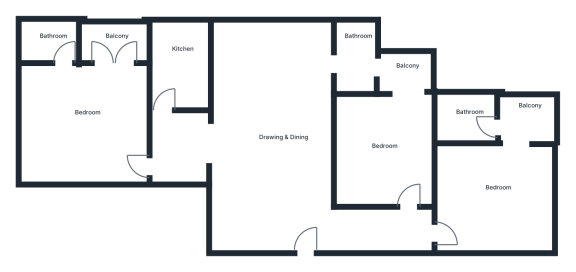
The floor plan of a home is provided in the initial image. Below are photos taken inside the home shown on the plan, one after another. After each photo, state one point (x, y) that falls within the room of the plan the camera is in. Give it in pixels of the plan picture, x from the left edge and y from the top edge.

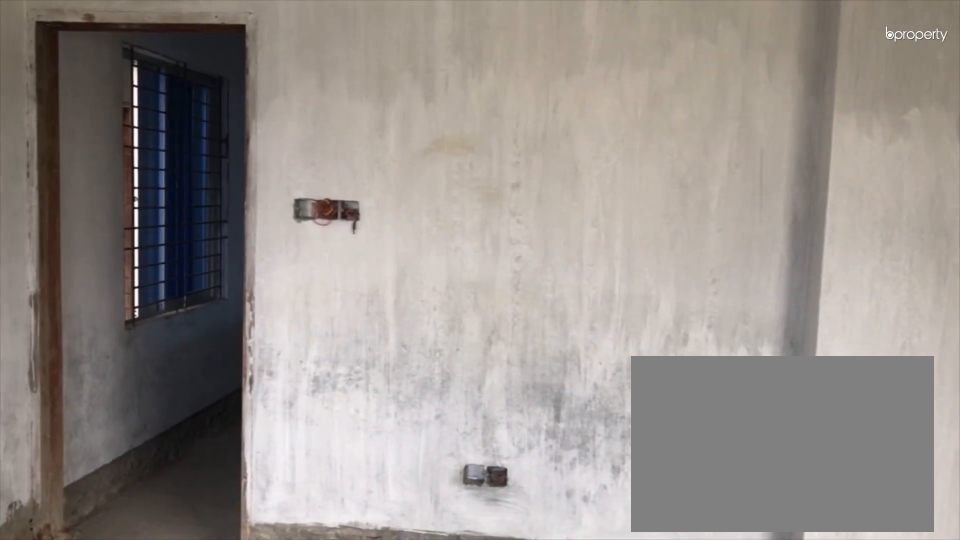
(503, 188)
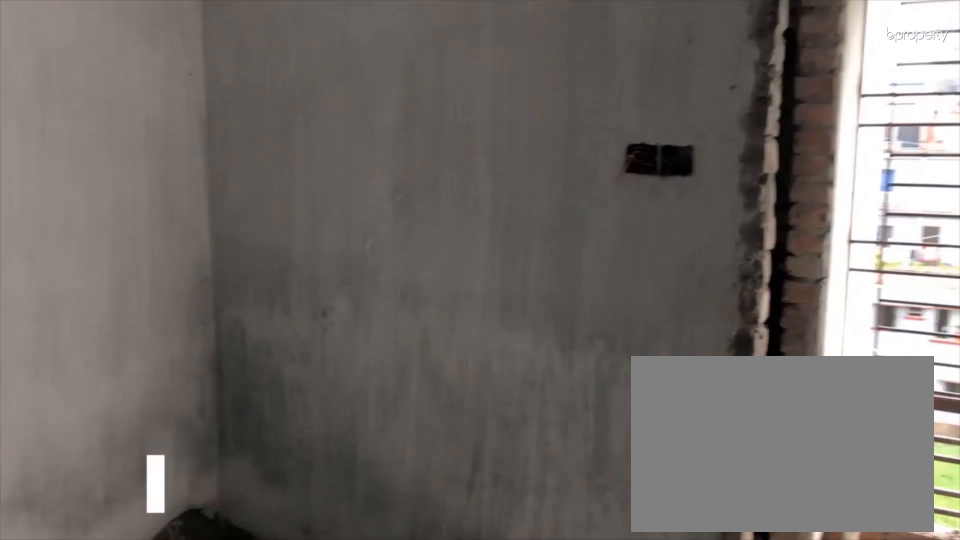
(374, 148)
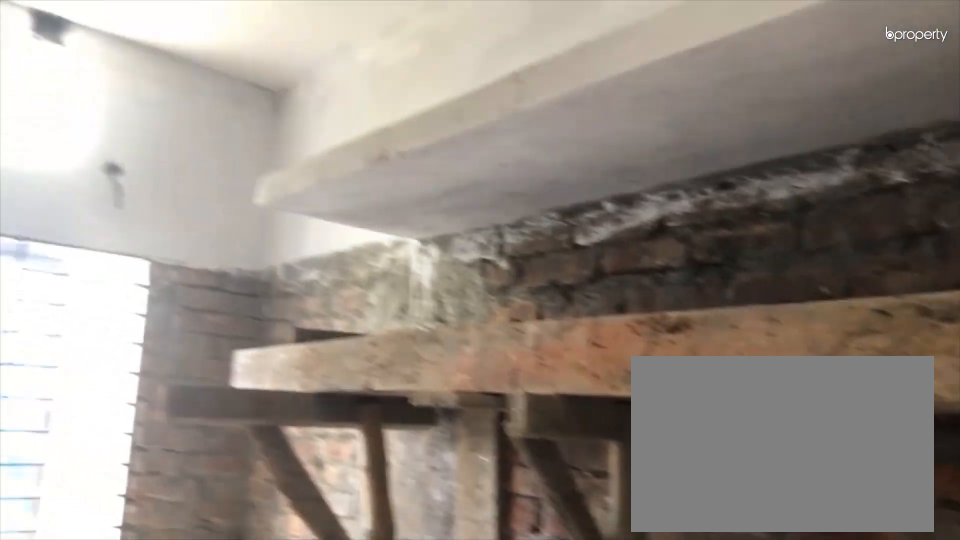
(190, 65)
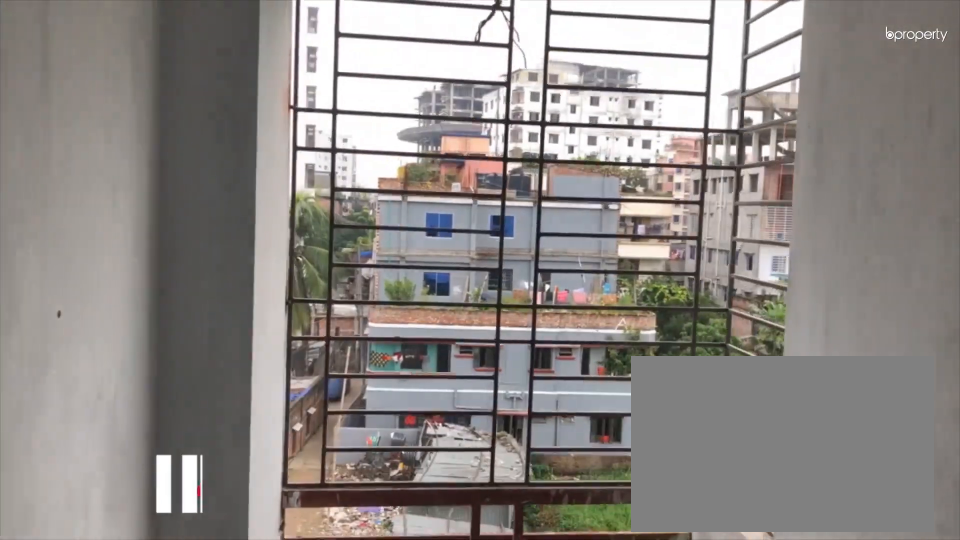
(117, 60)
